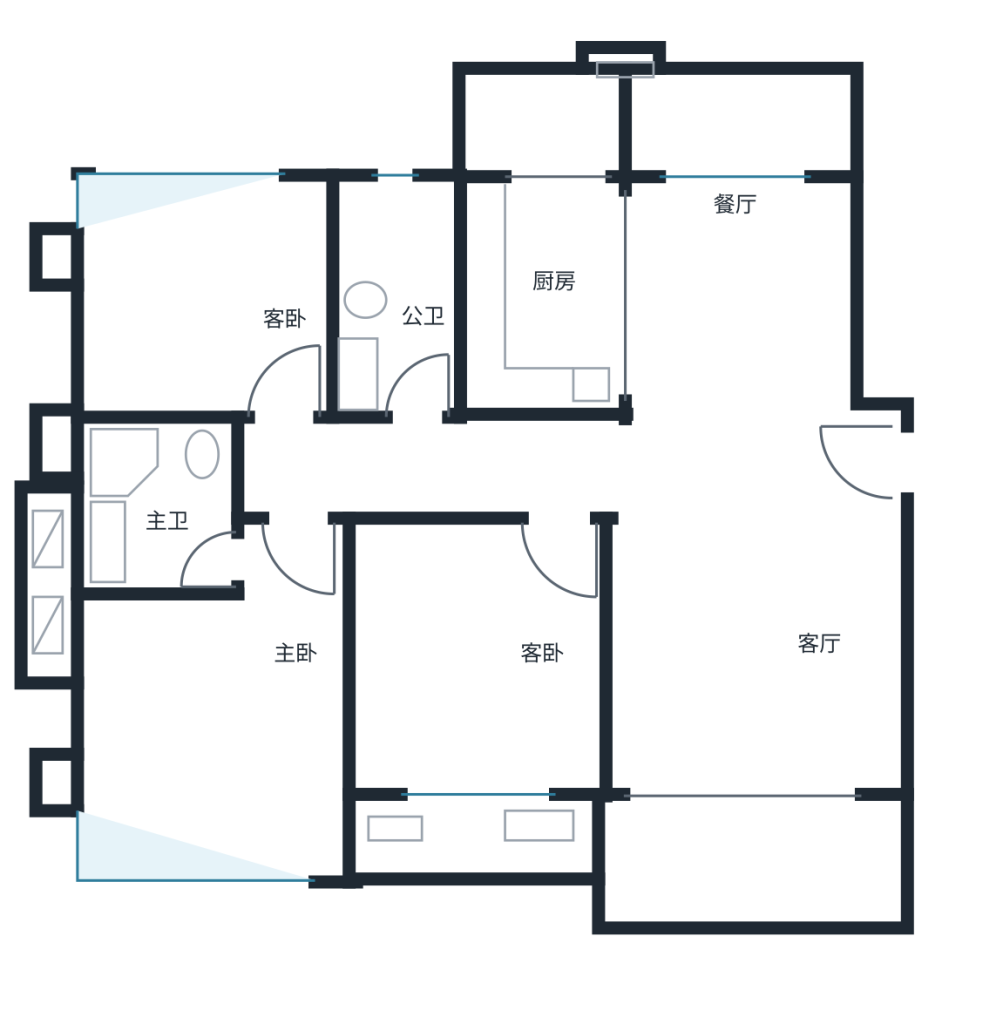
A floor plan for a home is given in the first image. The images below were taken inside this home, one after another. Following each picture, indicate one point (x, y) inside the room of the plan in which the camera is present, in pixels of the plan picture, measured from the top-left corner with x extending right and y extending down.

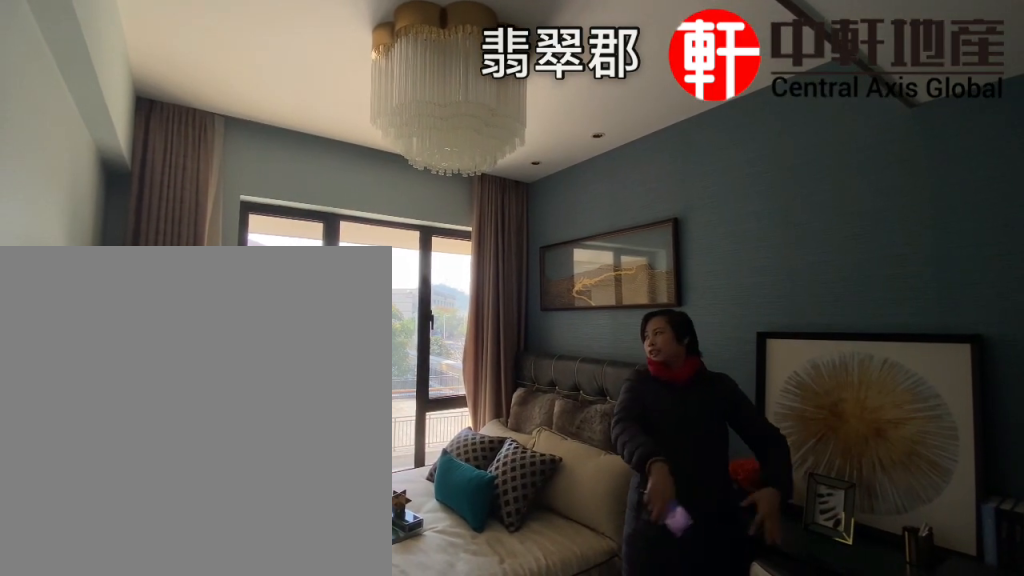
(479, 659)
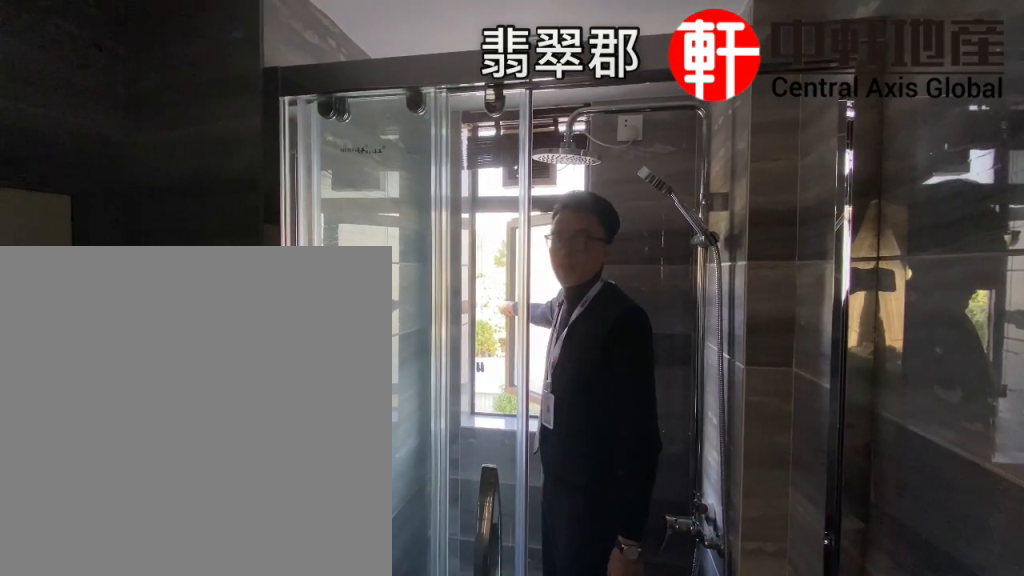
(386, 307)
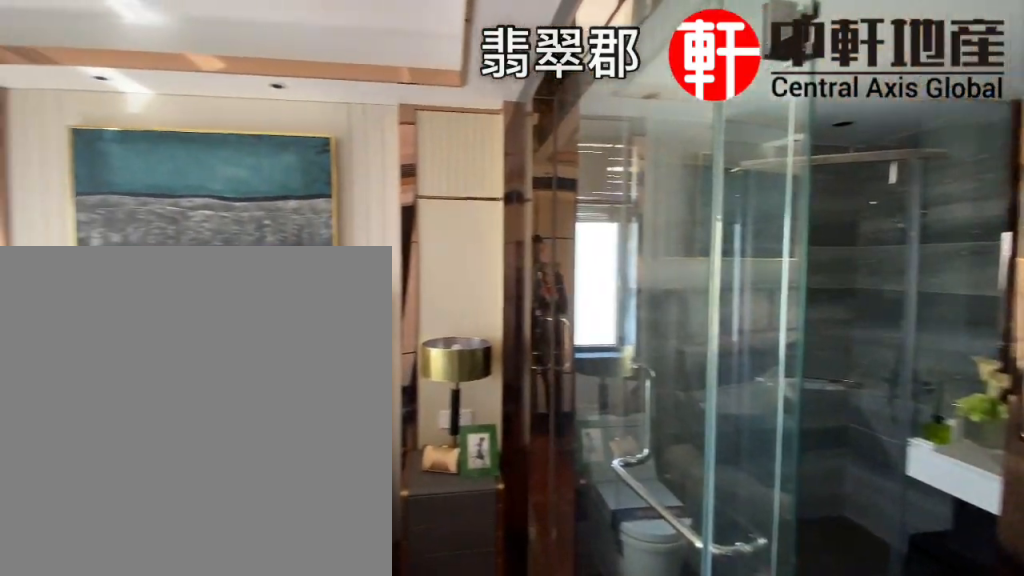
(203, 715)
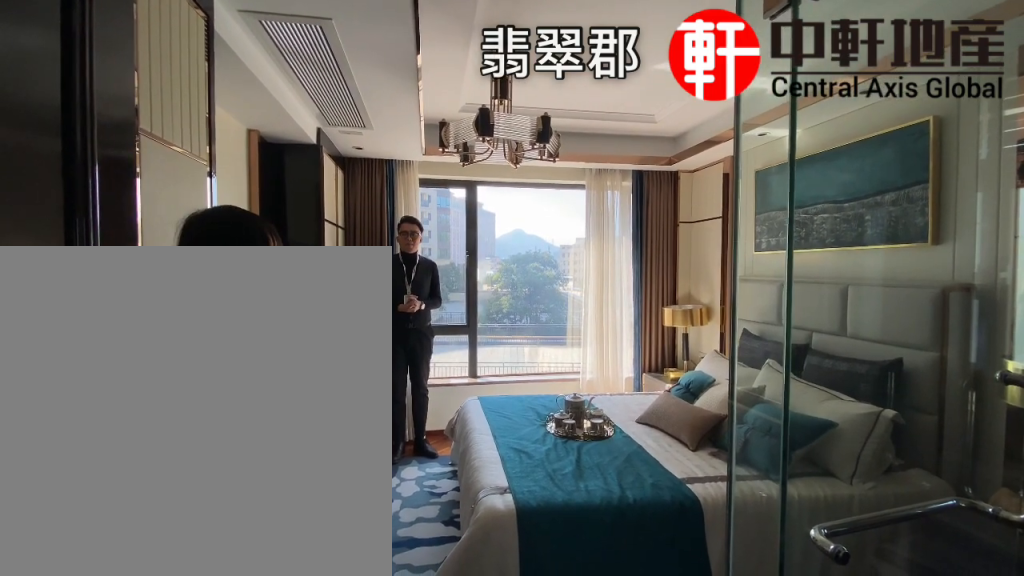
(203, 715)
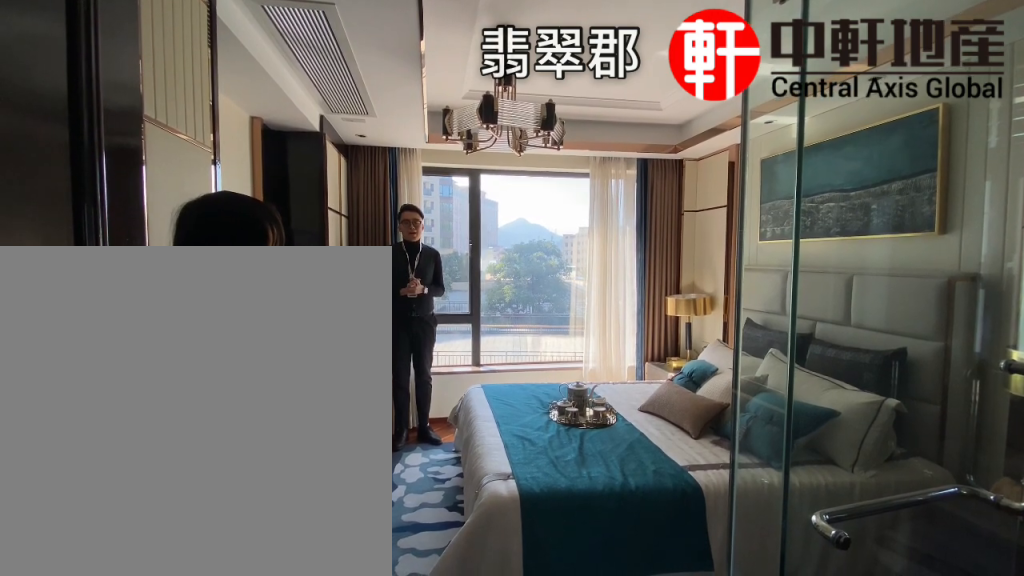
(203, 715)
